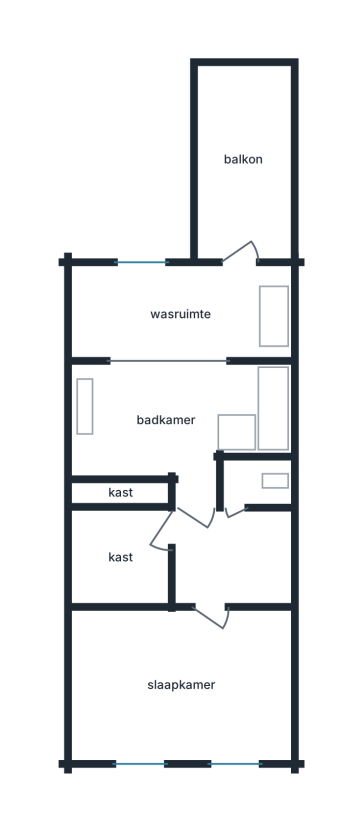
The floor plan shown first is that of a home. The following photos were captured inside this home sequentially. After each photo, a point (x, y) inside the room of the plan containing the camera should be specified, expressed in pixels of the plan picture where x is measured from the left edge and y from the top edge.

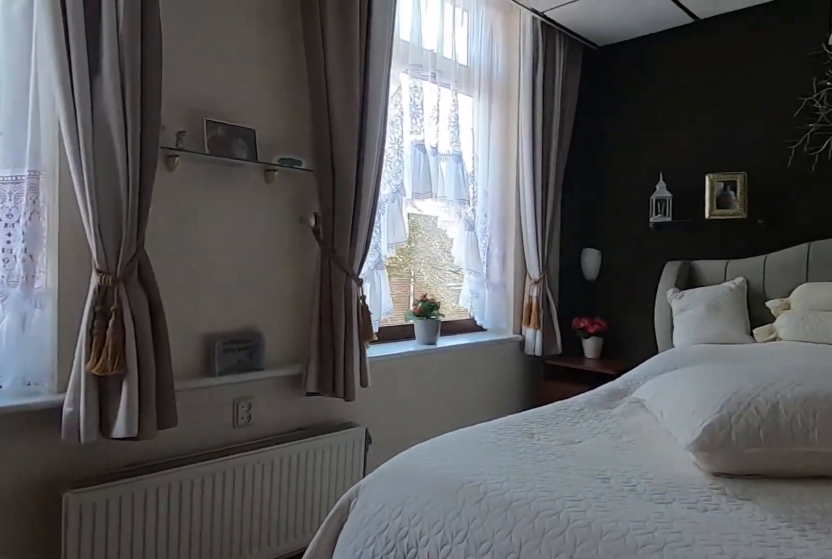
(179, 688)
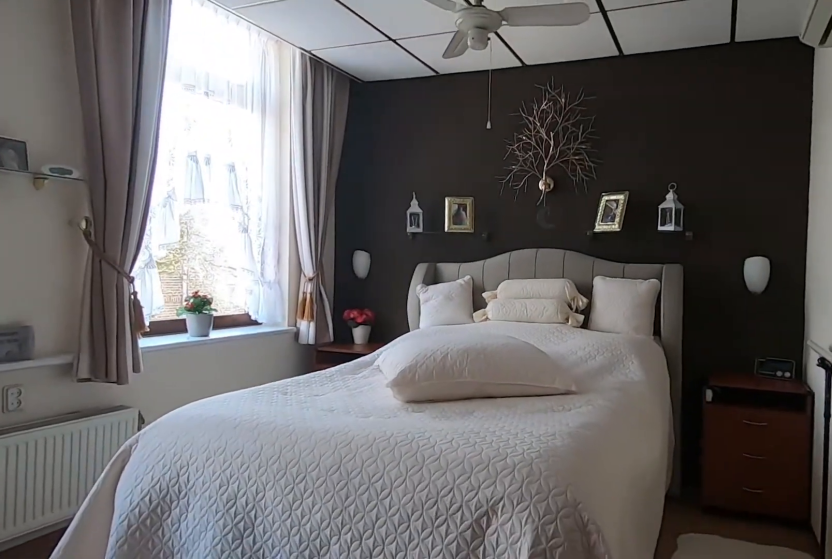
(179, 688)
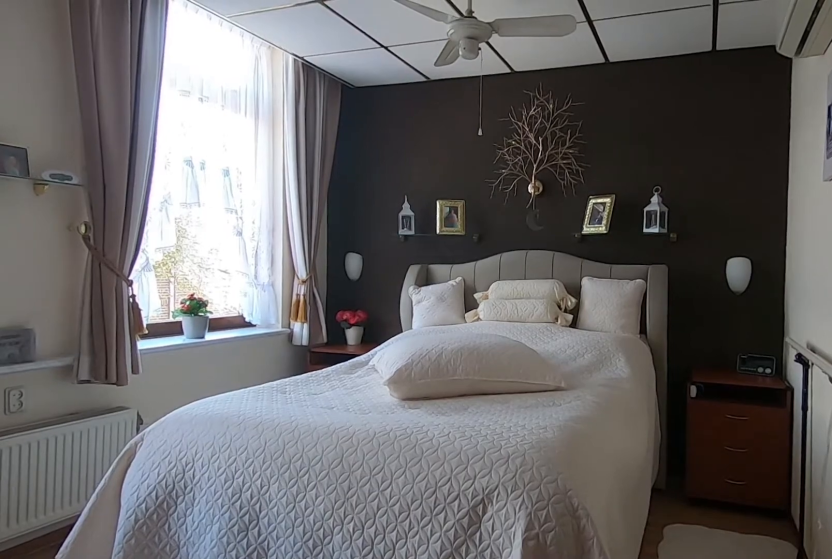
(179, 688)
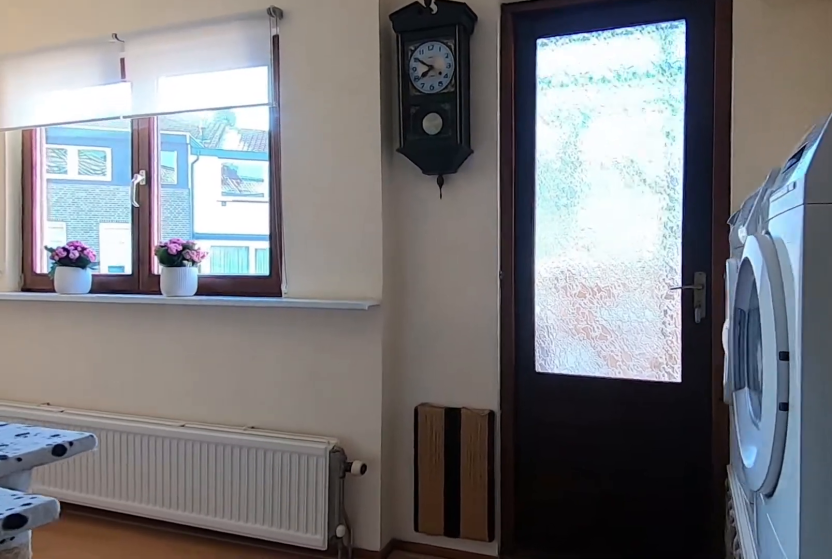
(156, 312)
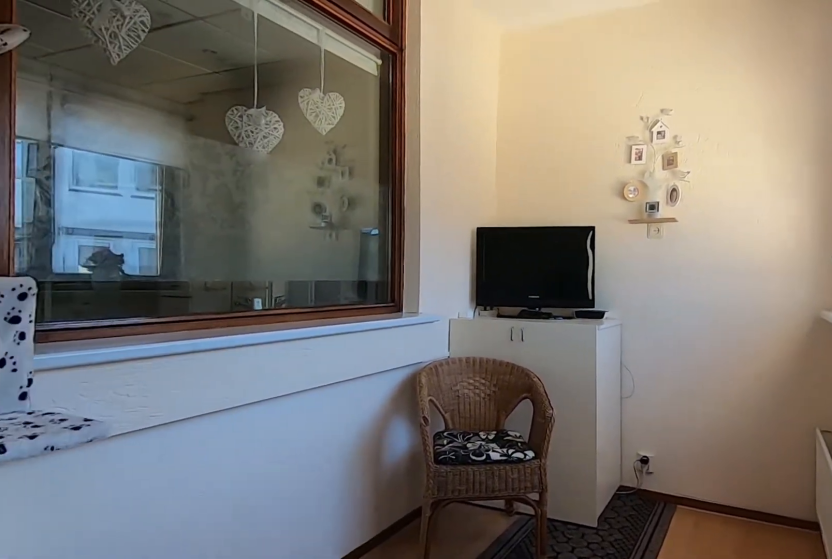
(156, 312)
